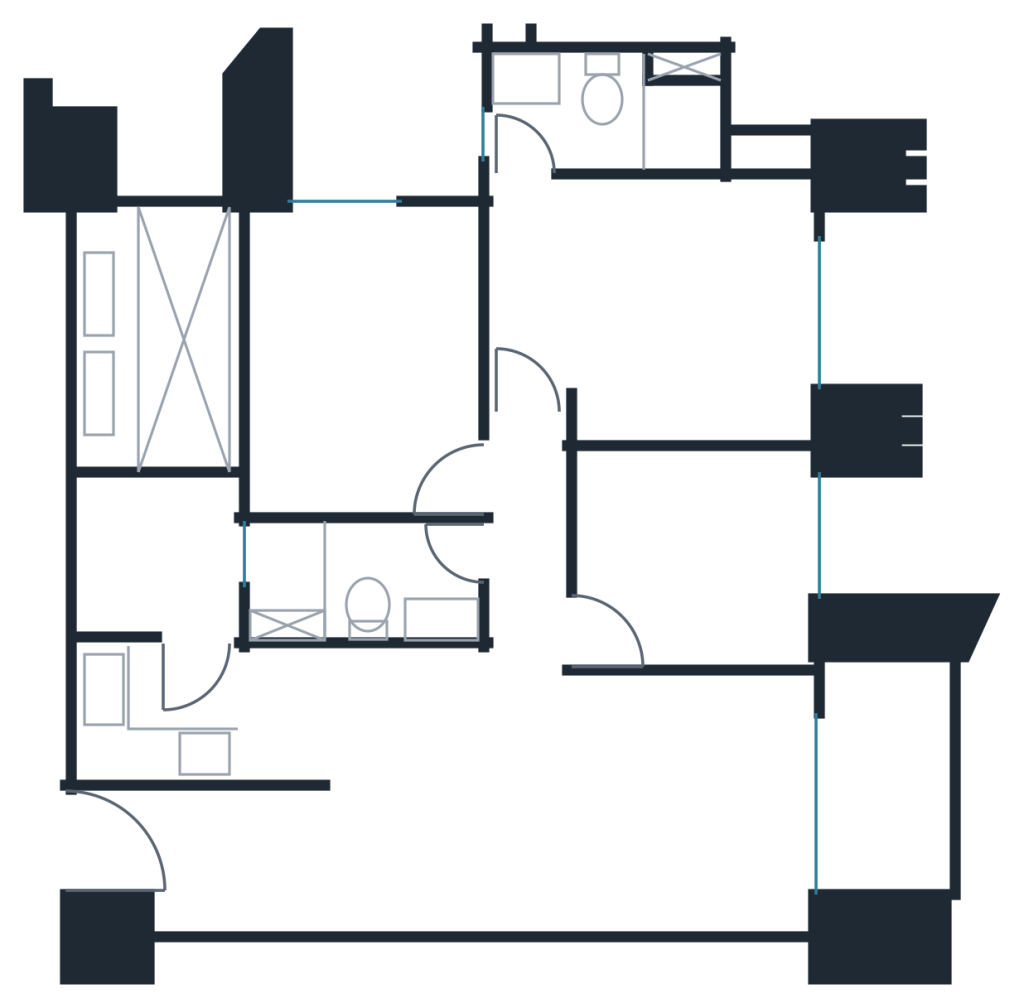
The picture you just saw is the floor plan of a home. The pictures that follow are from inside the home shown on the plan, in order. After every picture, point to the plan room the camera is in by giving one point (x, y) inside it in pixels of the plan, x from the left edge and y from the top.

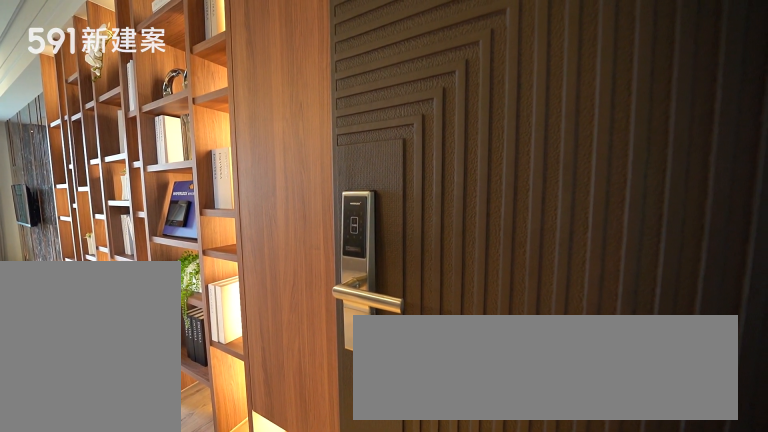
(152, 860)
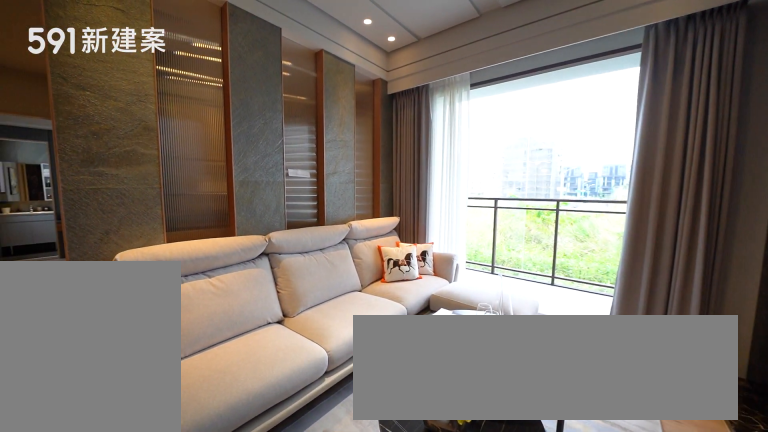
(700, 801)
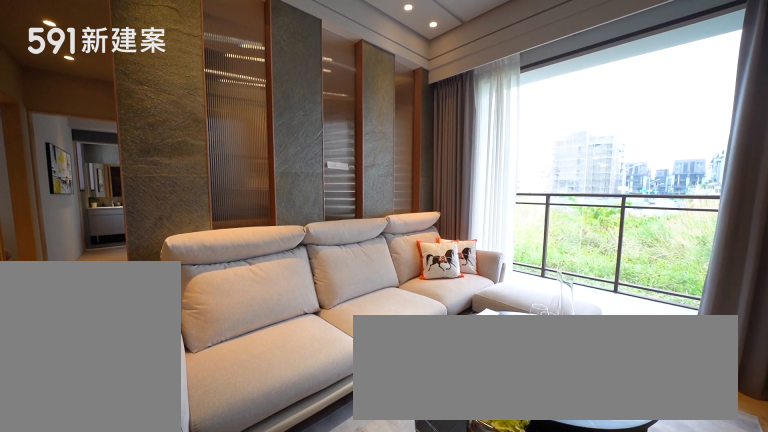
(700, 801)
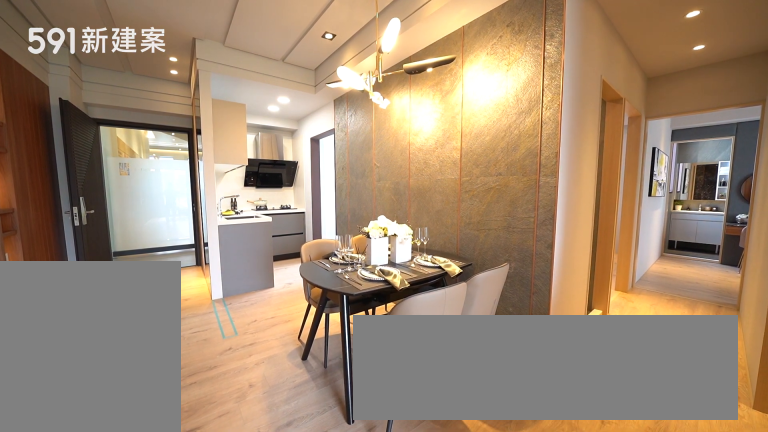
(401, 758)
